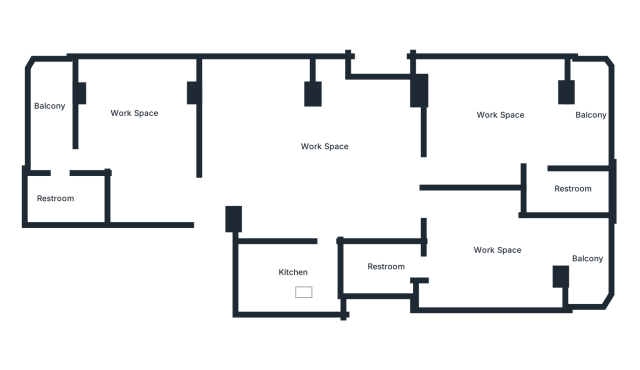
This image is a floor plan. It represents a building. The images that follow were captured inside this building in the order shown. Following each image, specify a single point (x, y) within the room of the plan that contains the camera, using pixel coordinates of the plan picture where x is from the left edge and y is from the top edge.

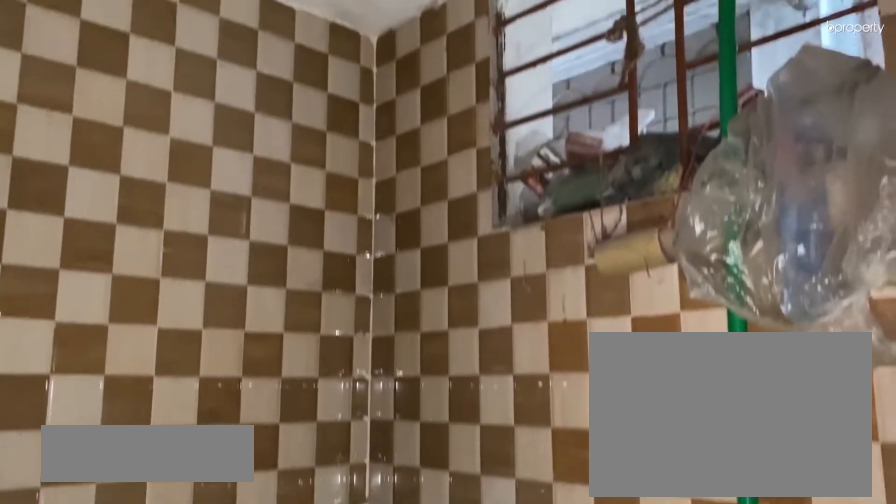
(63, 193)
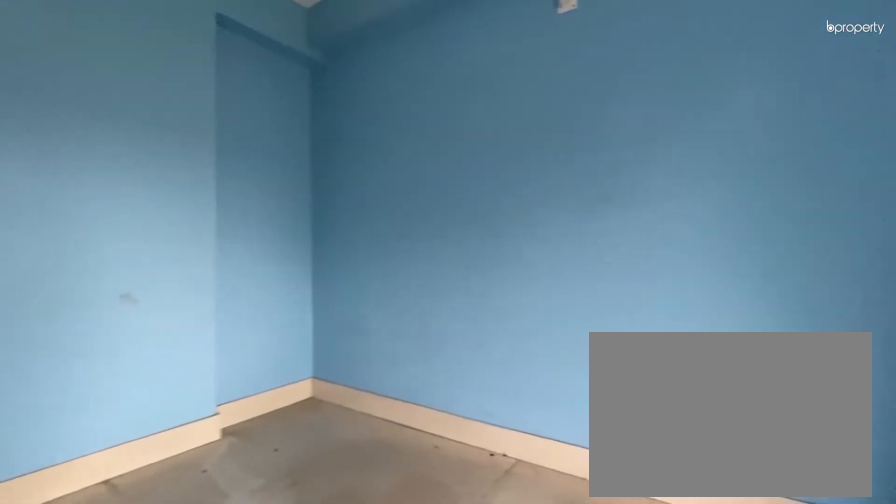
(540, 129)
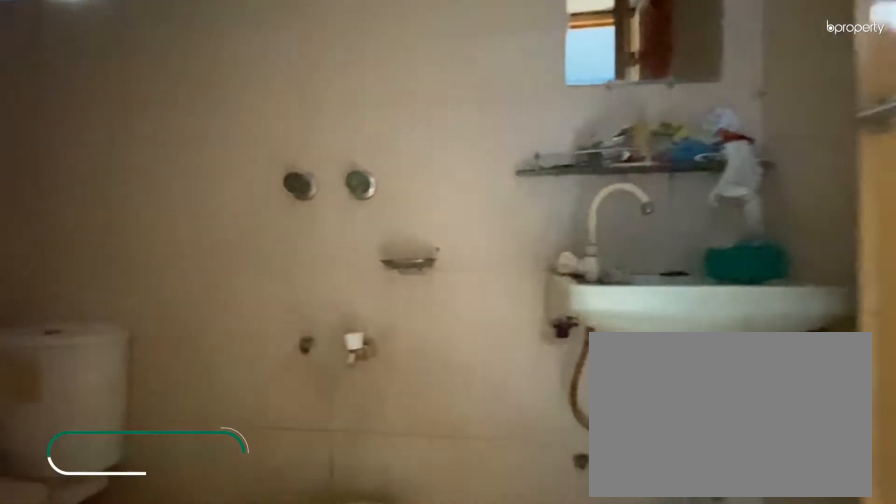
(570, 194)
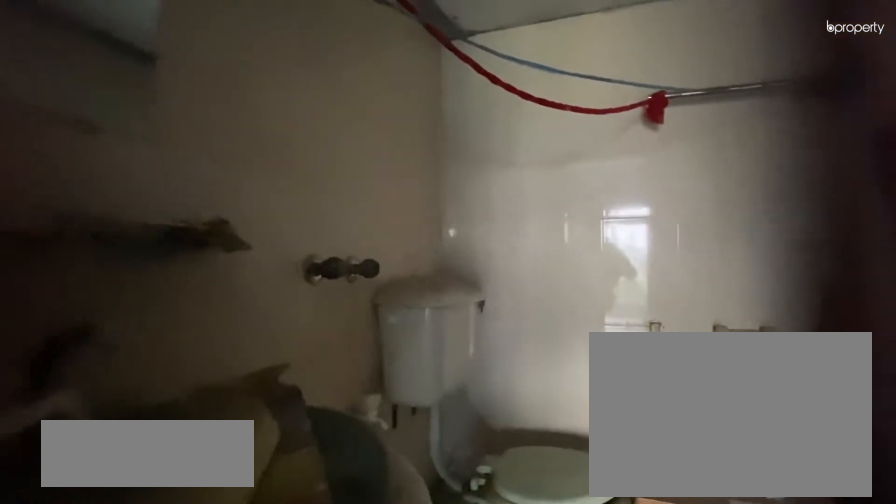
(380, 266)
